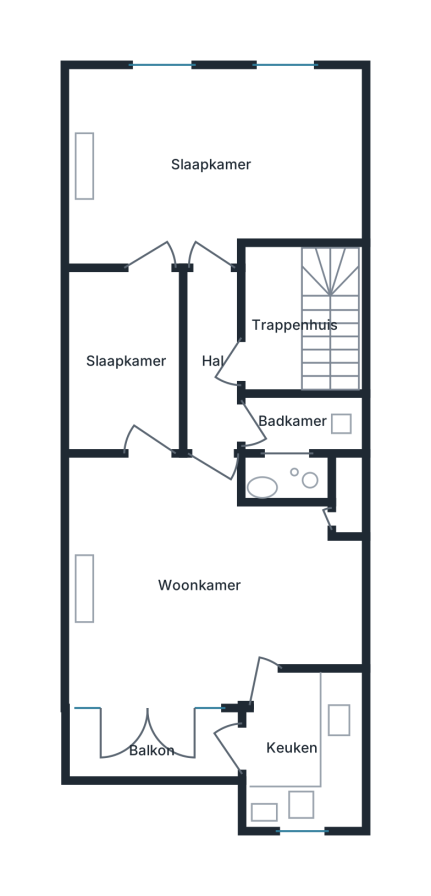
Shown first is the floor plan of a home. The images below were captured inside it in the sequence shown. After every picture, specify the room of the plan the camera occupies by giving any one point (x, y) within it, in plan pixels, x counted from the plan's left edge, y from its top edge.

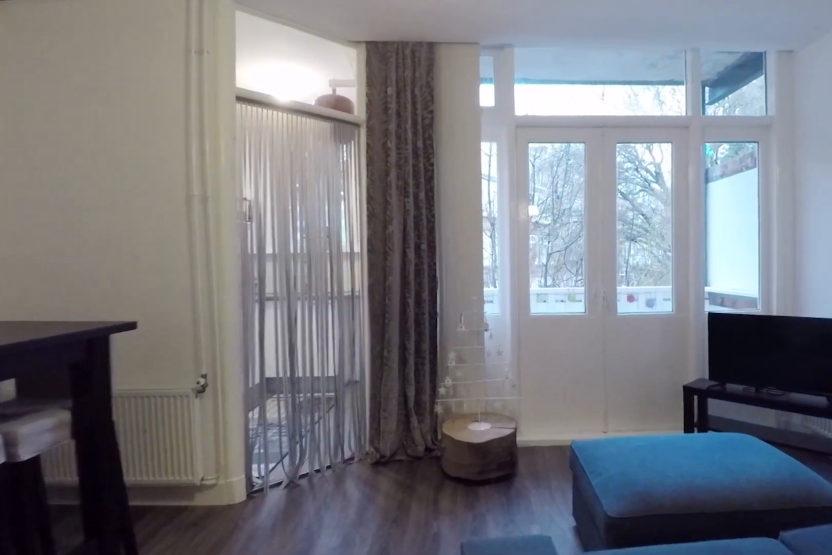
(202, 583)
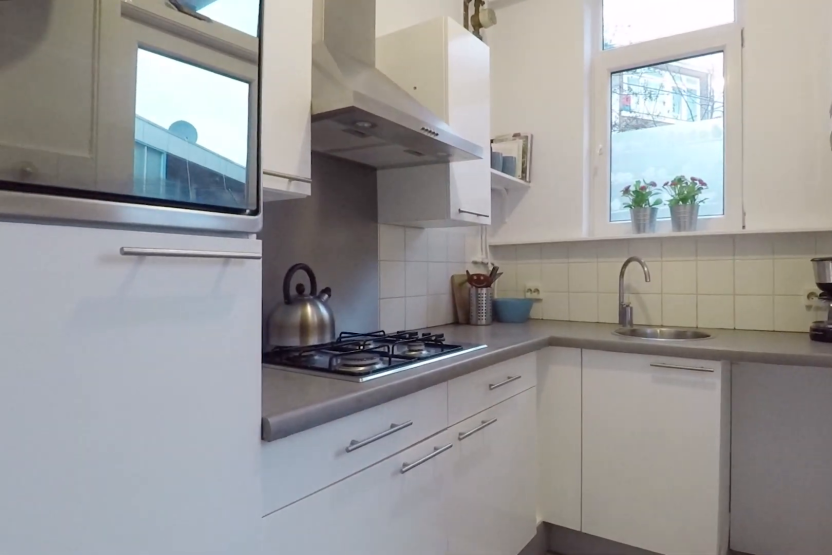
(304, 750)
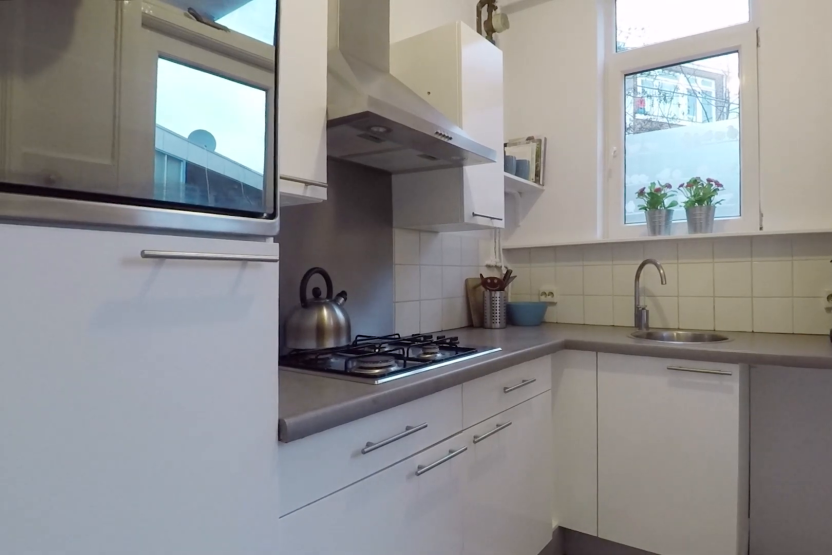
(304, 750)
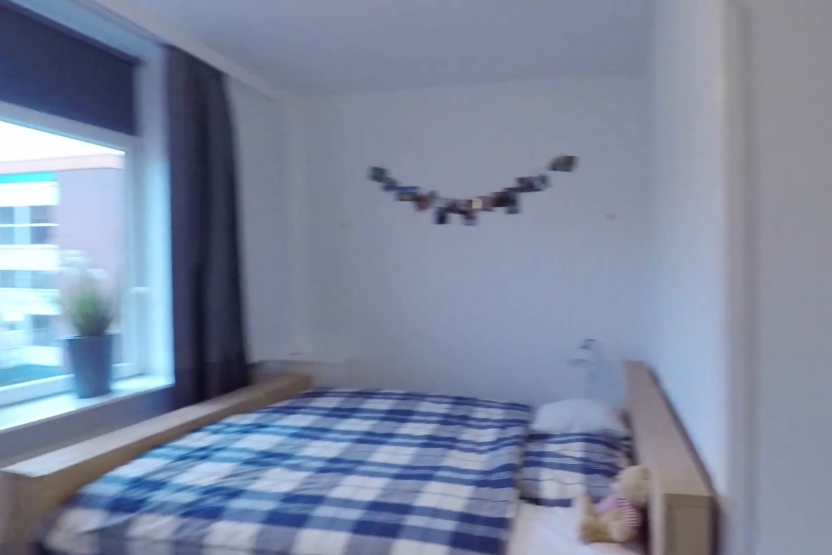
(214, 163)
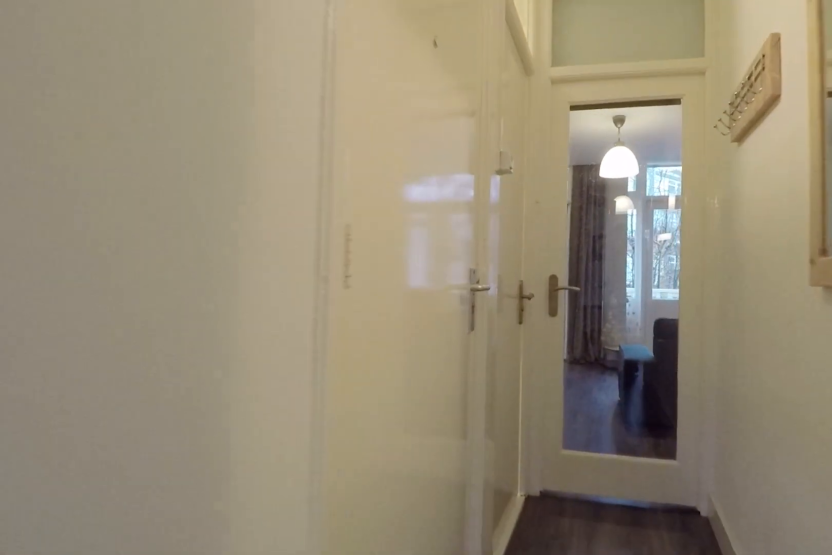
(212, 361)
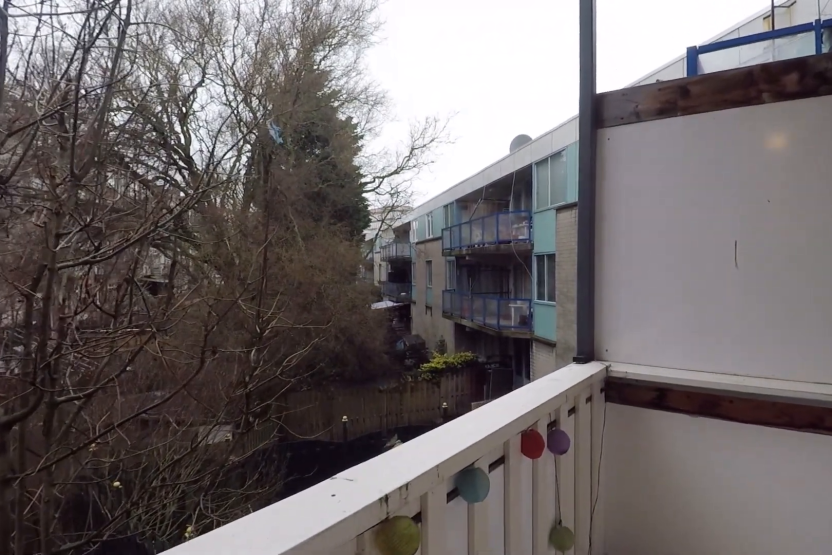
(150, 749)
